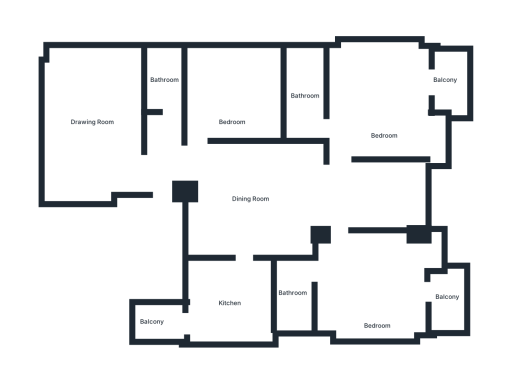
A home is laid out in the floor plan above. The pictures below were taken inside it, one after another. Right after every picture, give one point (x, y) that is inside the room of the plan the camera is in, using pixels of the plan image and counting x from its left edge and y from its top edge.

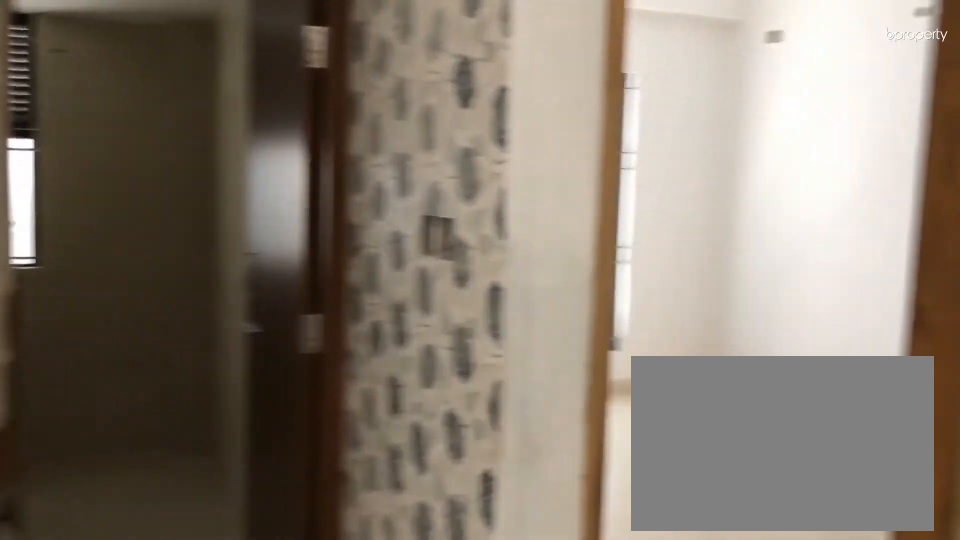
(212, 167)
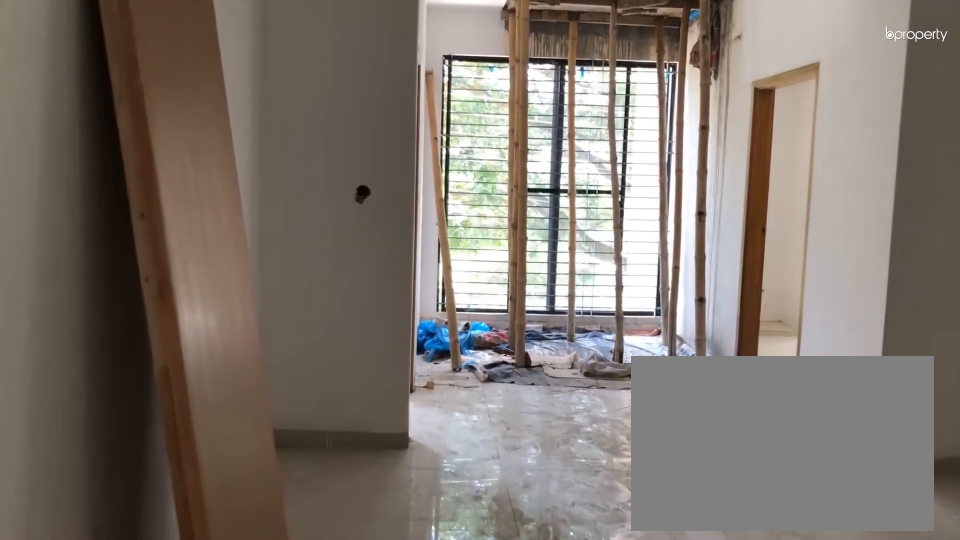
(254, 209)
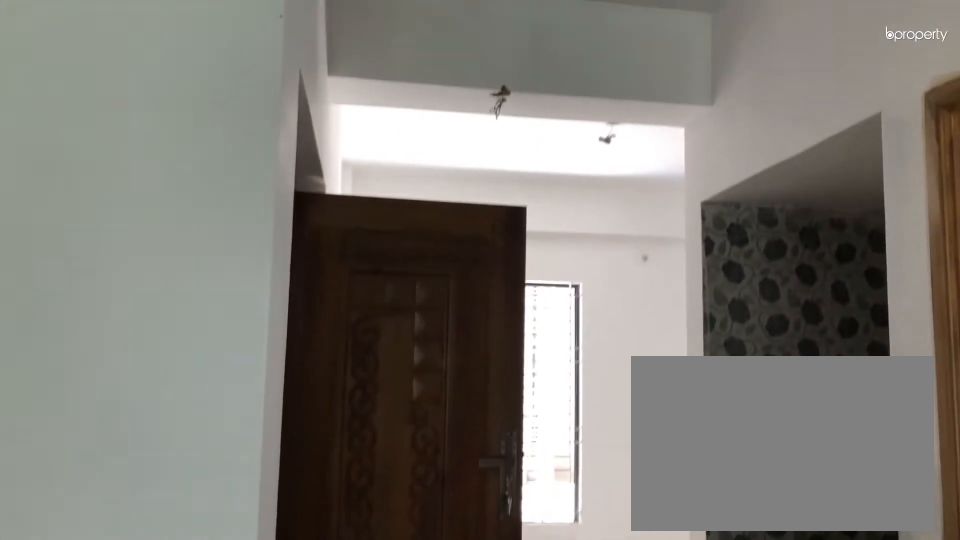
(254, 209)
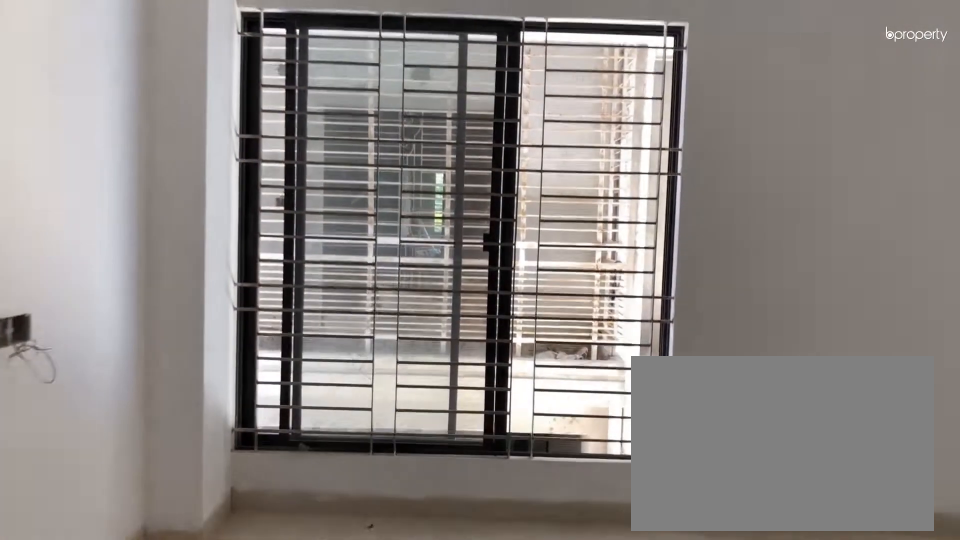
(98, 164)
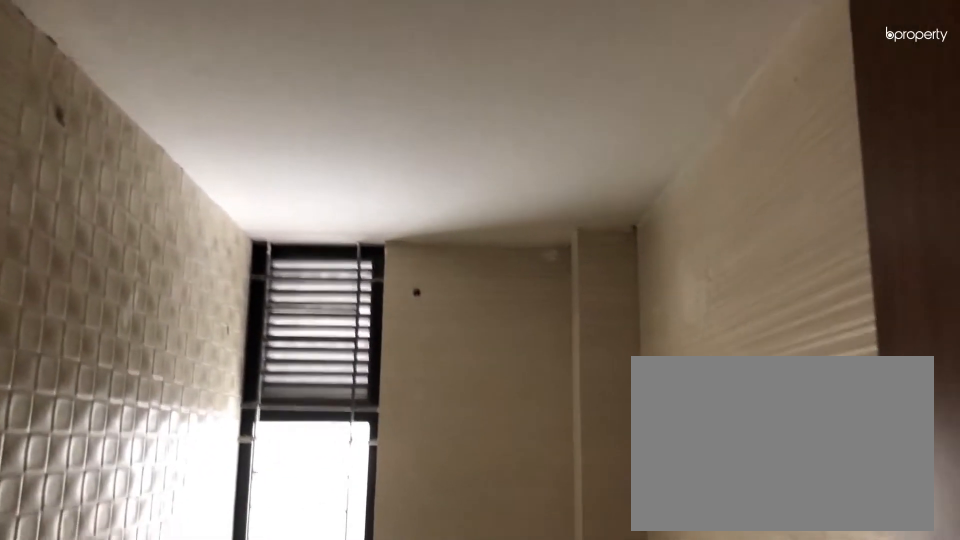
(162, 78)
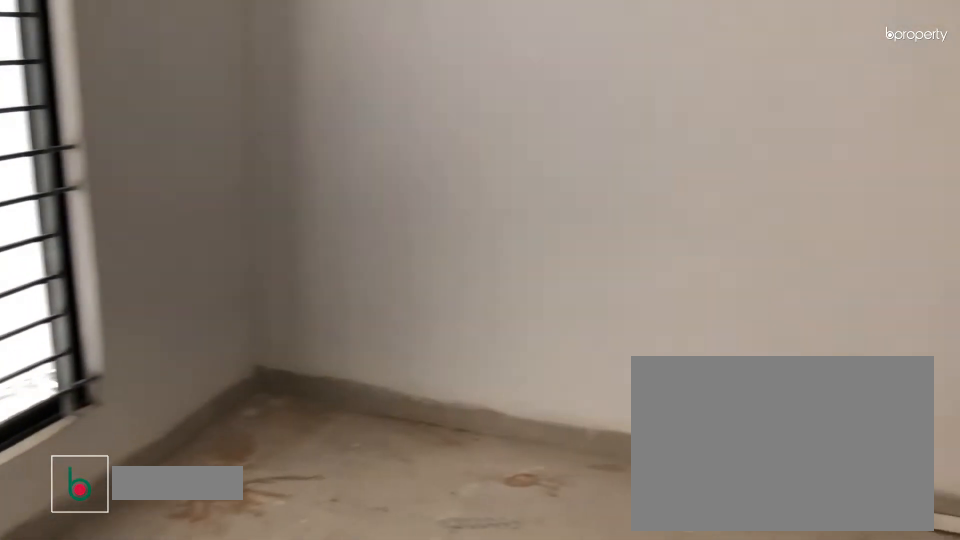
(228, 101)
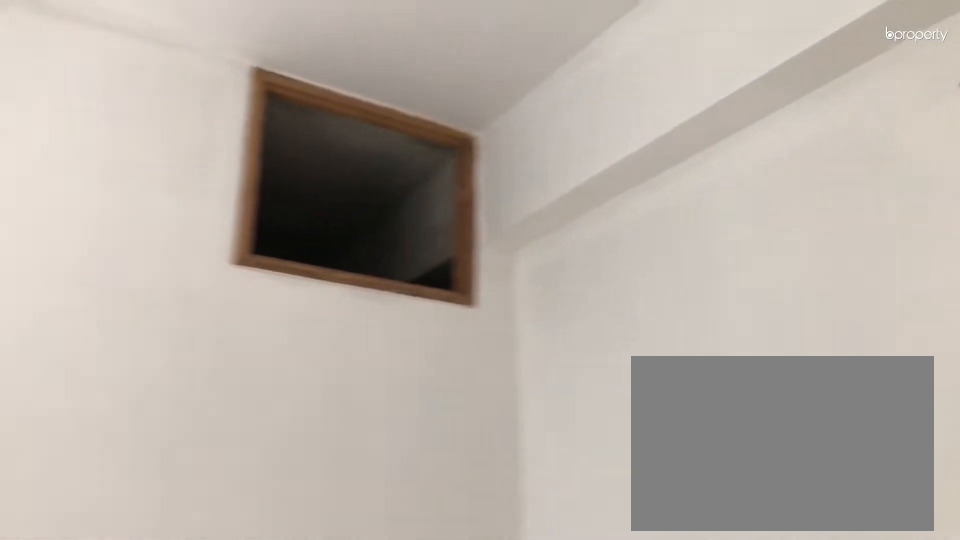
(228, 101)
